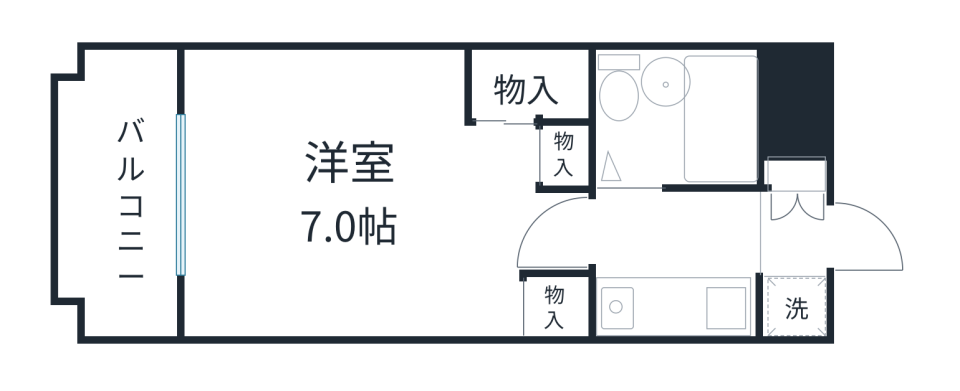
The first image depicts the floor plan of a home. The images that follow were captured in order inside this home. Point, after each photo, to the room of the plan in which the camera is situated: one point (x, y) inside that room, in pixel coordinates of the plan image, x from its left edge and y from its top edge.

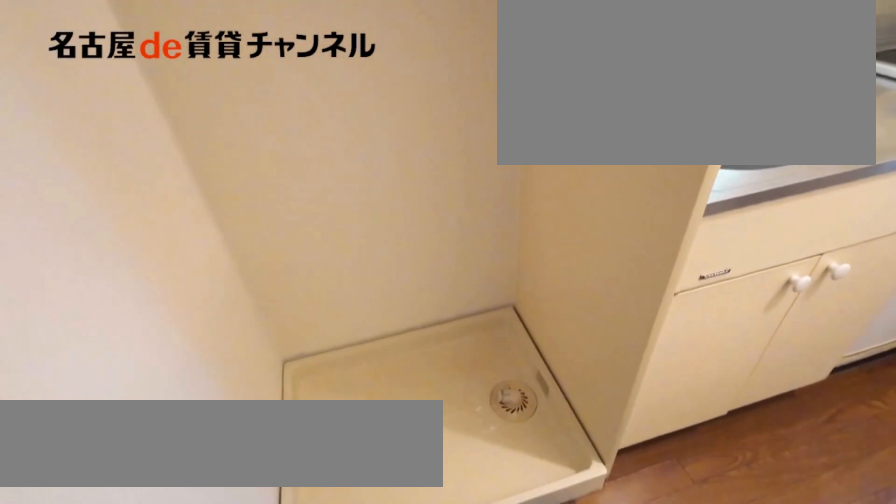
(793, 305)
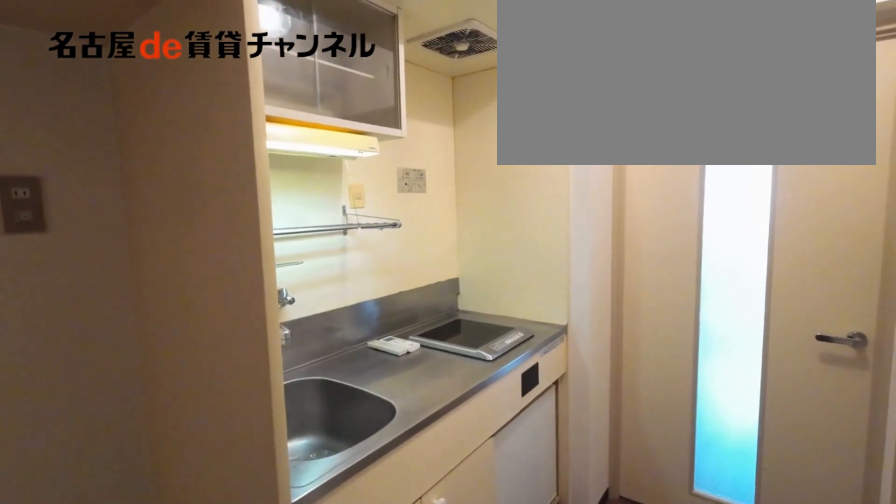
(673, 308)
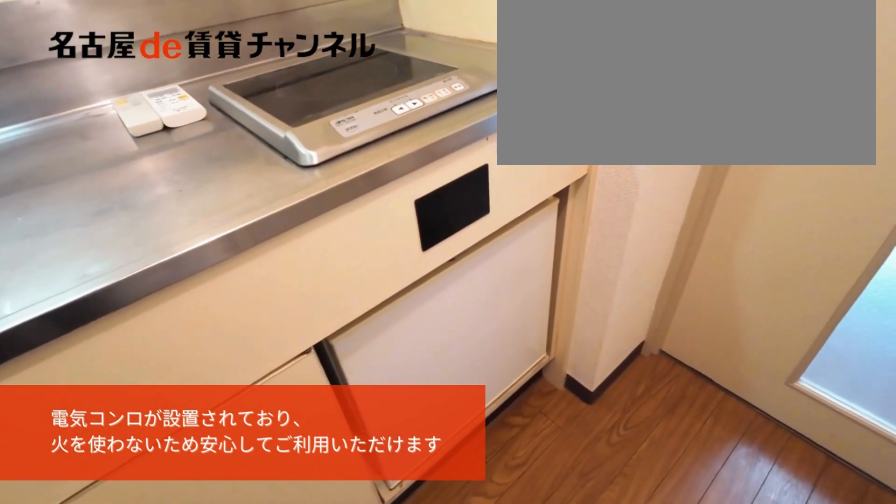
(673, 308)
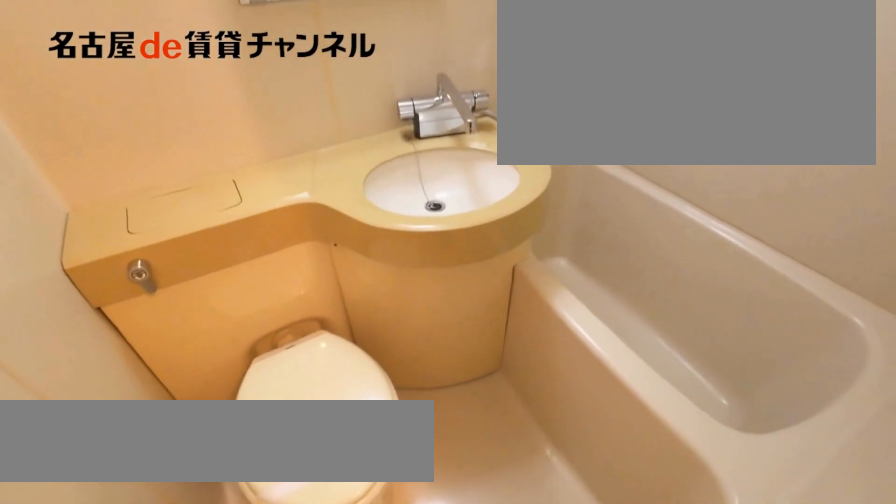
(678, 117)
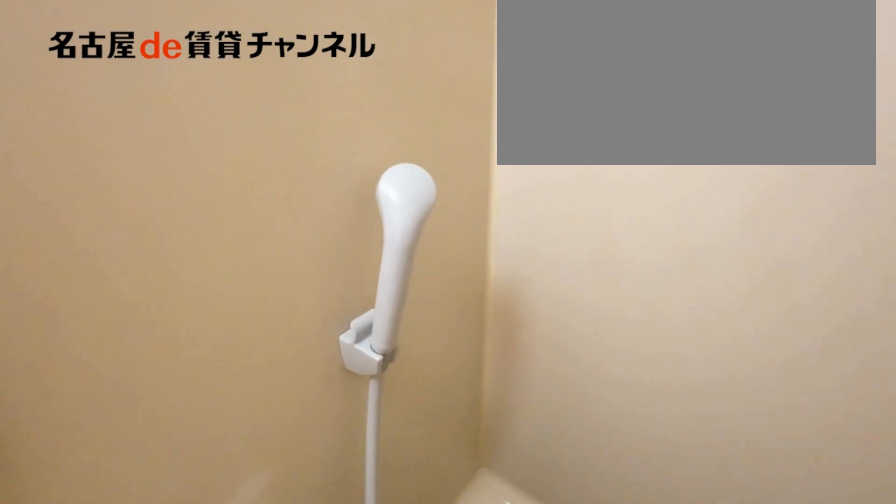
(678, 117)
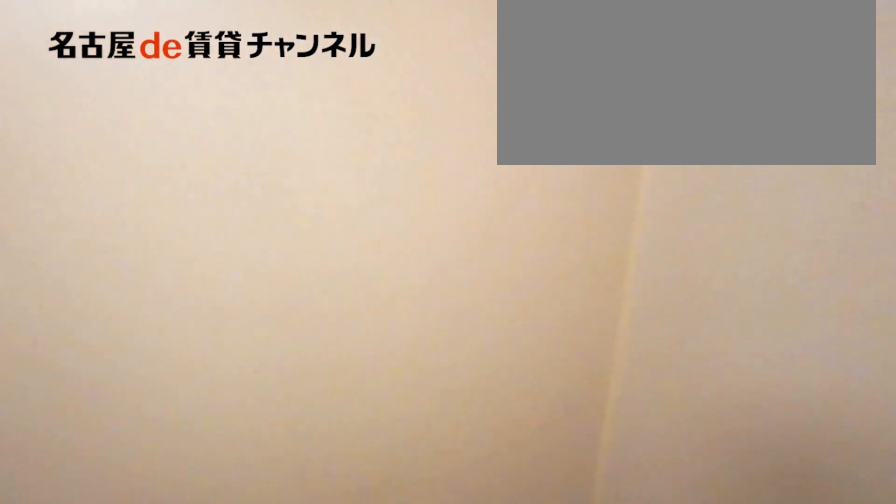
(678, 117)
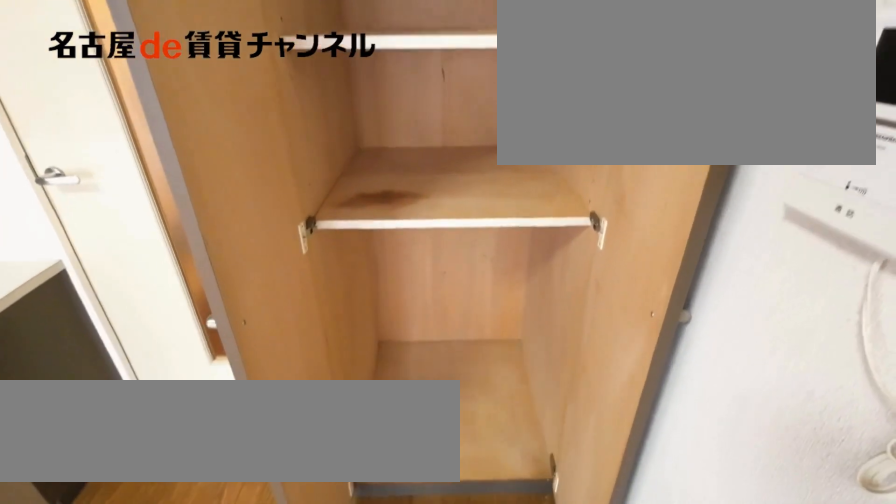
(557, 308)
